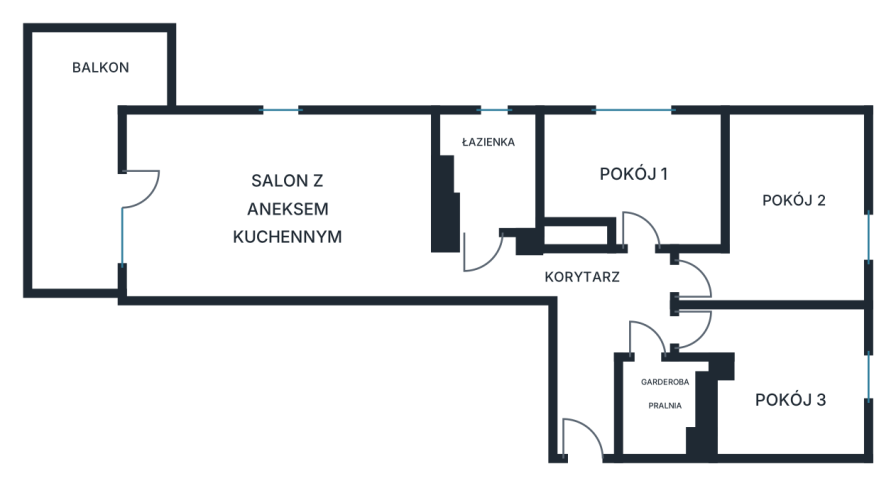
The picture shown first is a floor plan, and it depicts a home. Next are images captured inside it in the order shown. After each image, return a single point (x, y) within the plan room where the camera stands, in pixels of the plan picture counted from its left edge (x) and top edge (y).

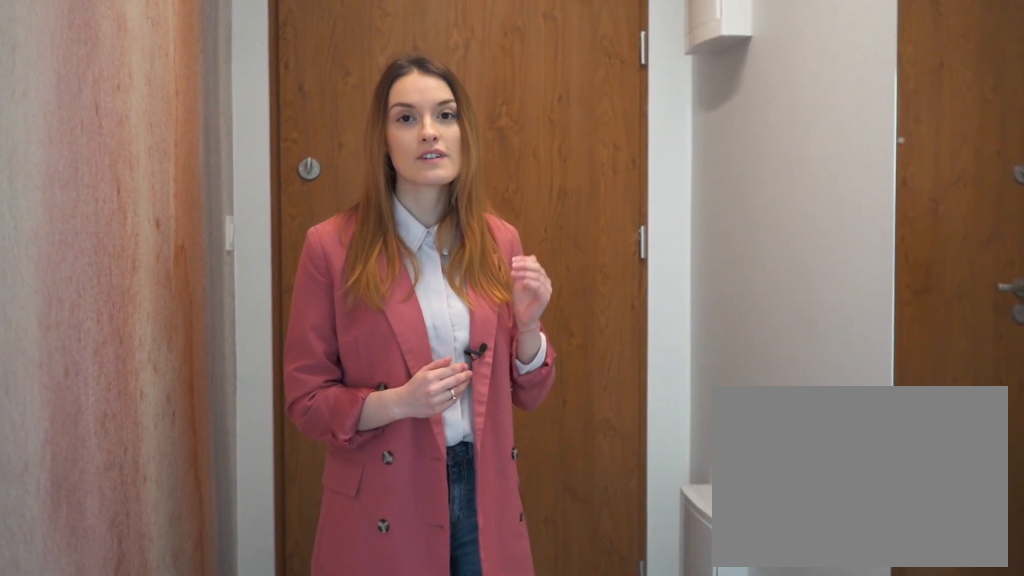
(576, 314)
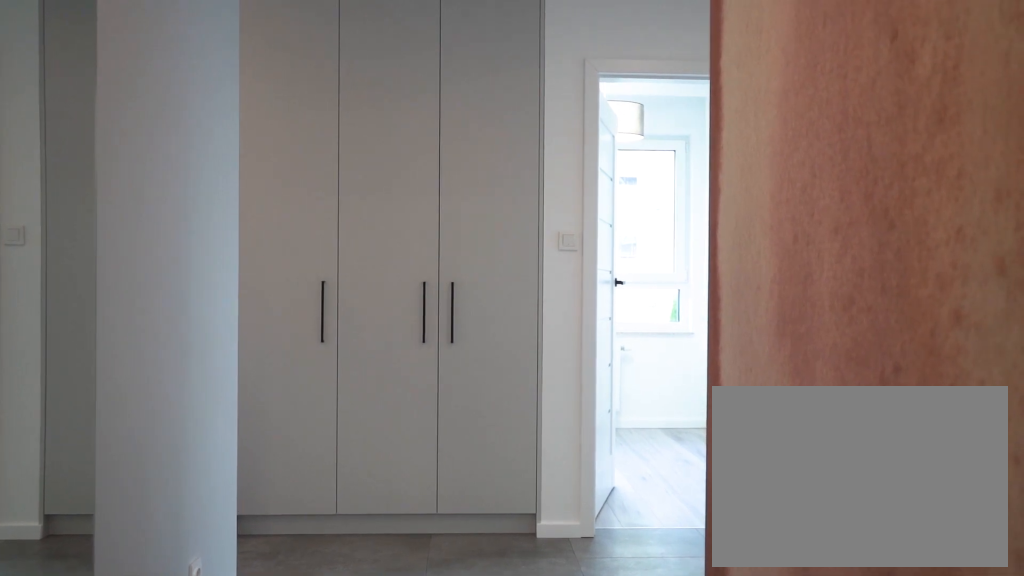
(576, 314)
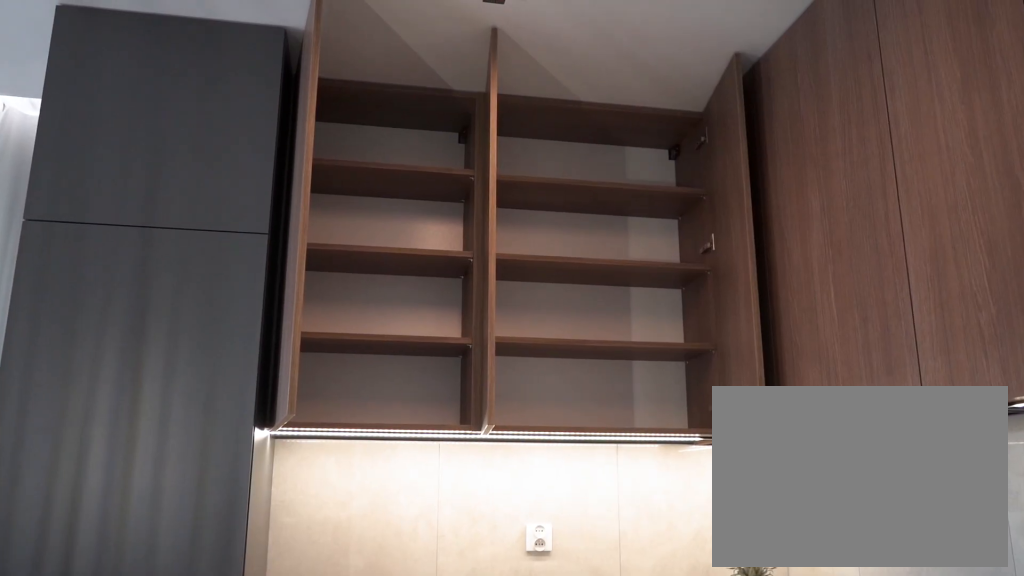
(277, 205)
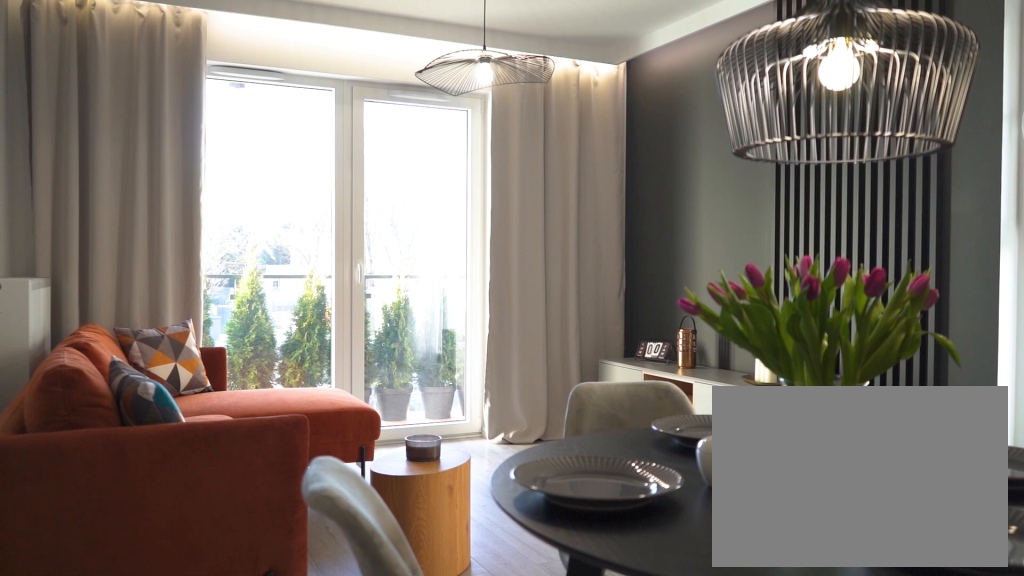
(277, 205)
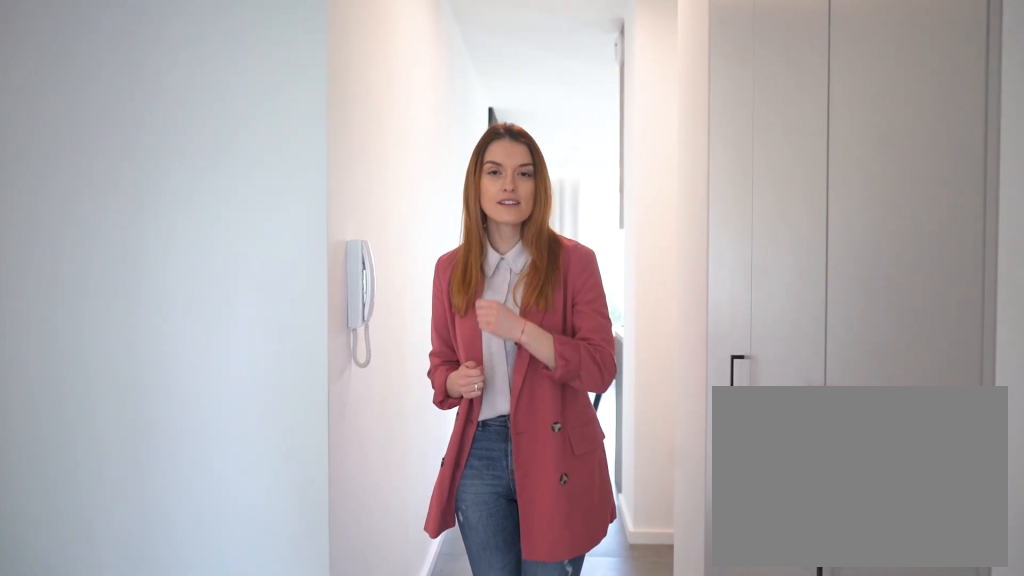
(576, 314)
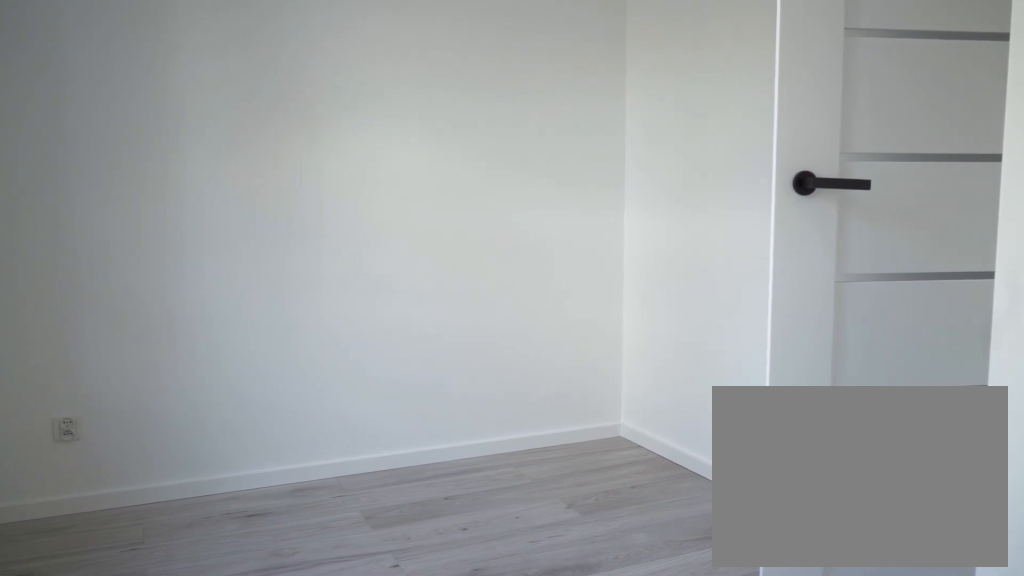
(637, 172)
